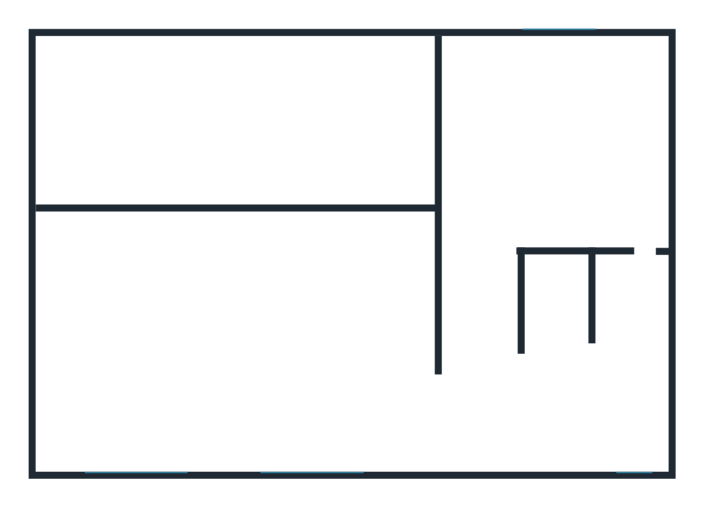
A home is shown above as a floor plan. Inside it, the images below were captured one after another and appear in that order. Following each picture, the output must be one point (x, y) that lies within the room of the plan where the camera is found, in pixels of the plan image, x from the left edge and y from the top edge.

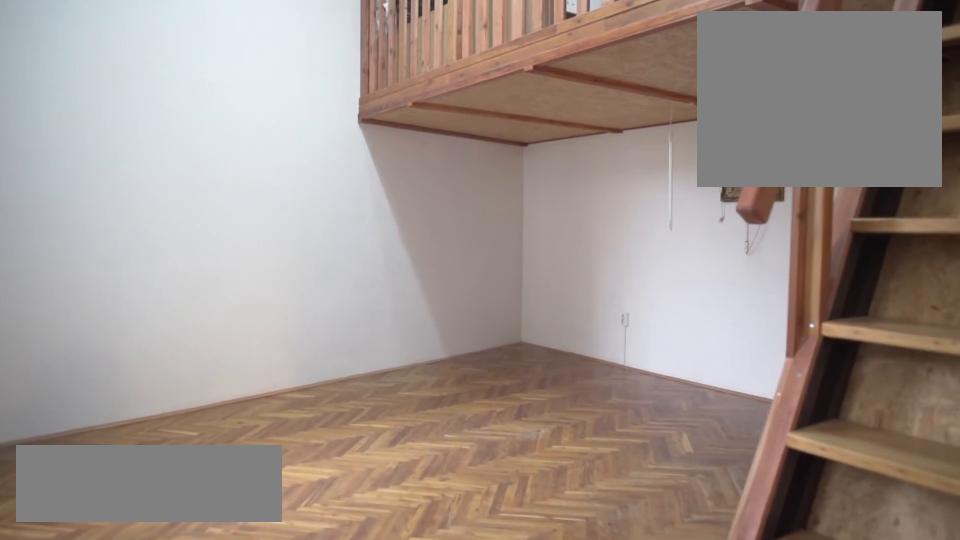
(360, 384)
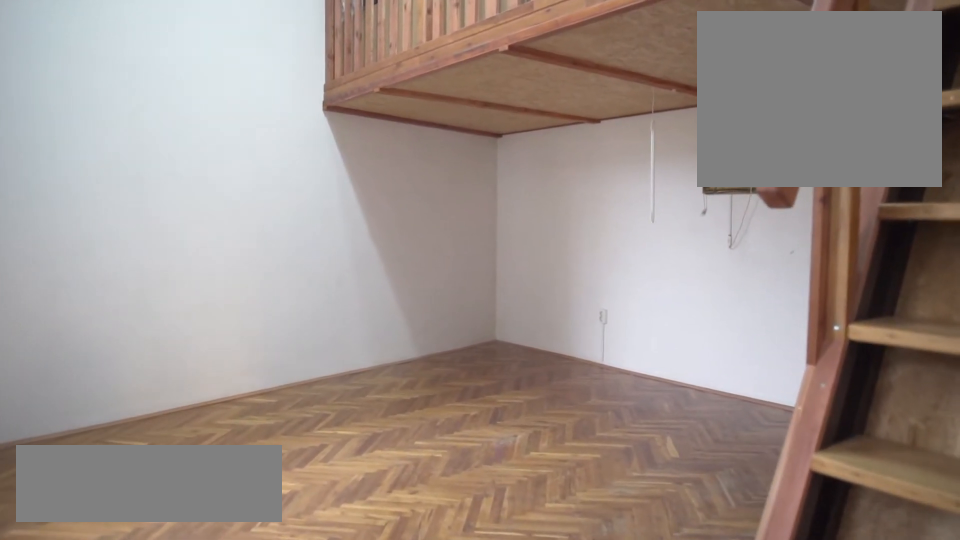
(332, 379)
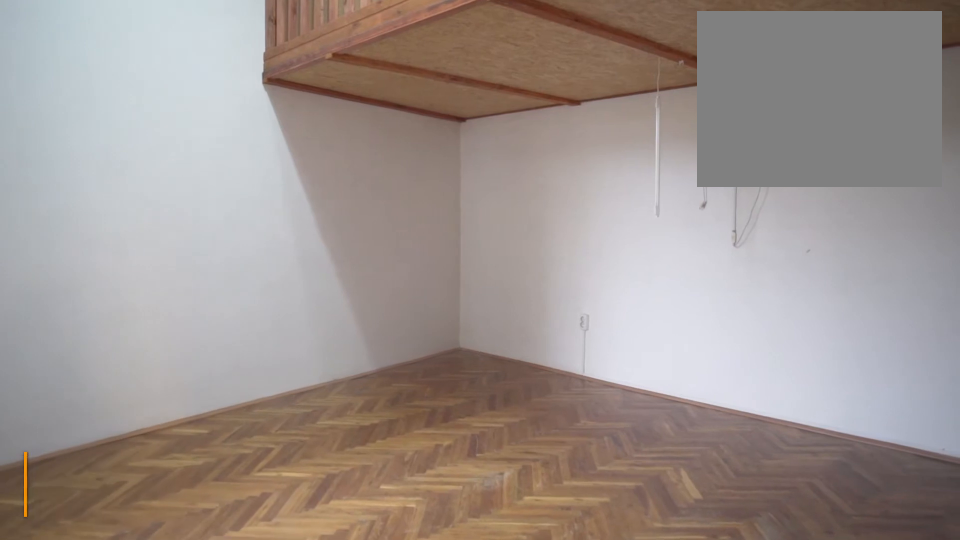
(296, 373)
